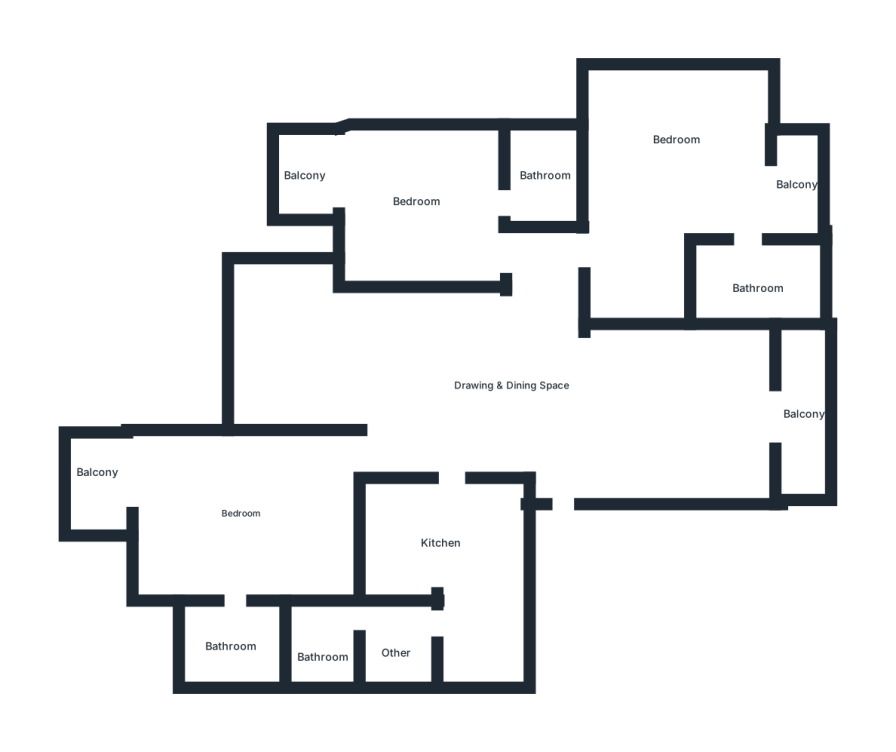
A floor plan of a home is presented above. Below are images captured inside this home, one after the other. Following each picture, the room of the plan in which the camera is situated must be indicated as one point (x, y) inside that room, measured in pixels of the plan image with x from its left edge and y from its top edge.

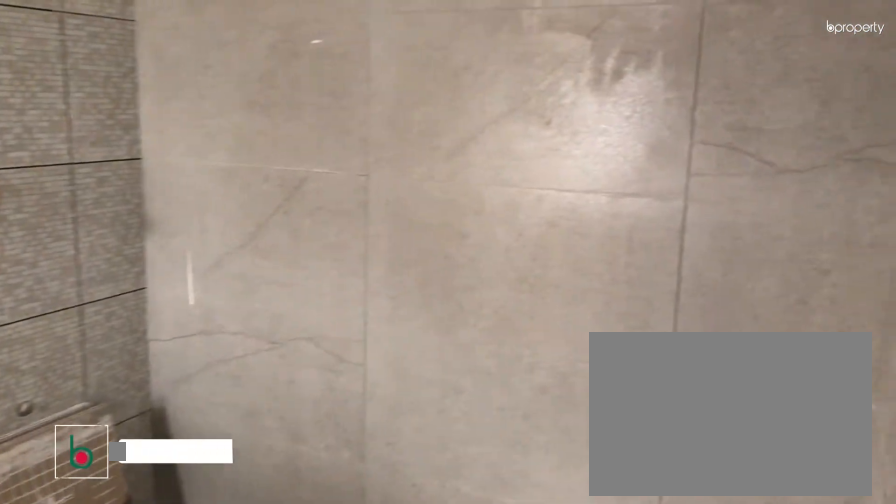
(749, 287)
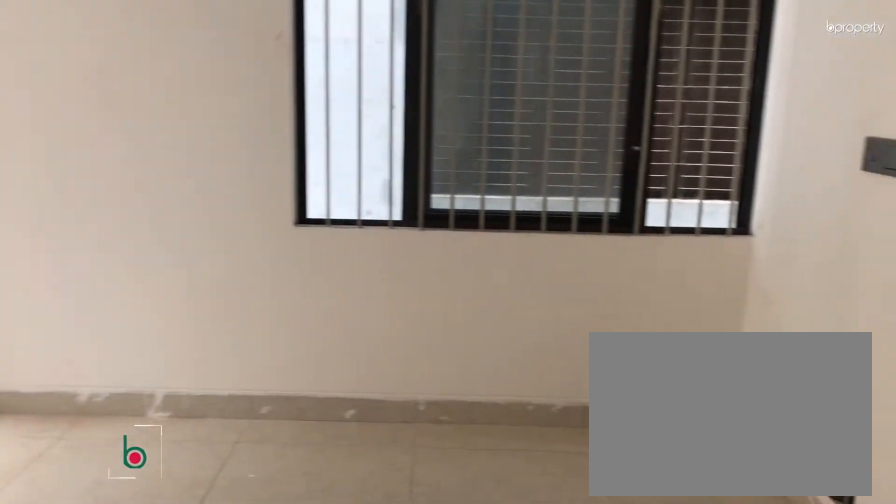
(442, 206)
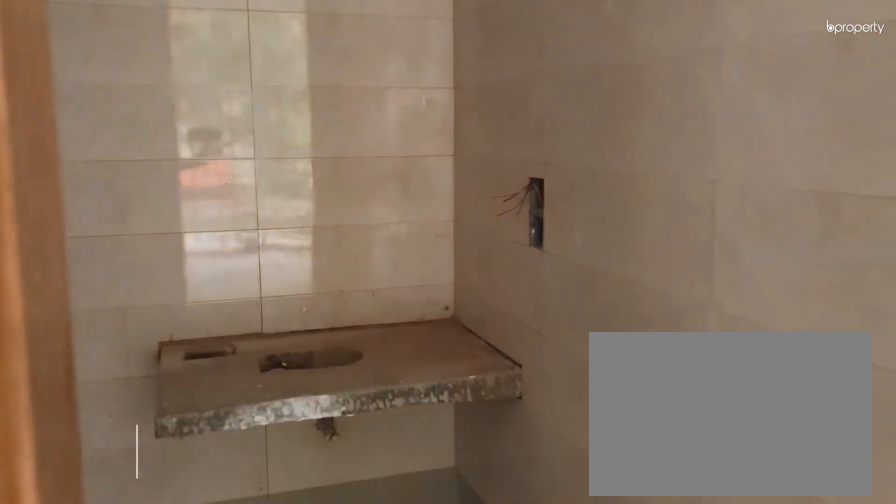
(554, 180)
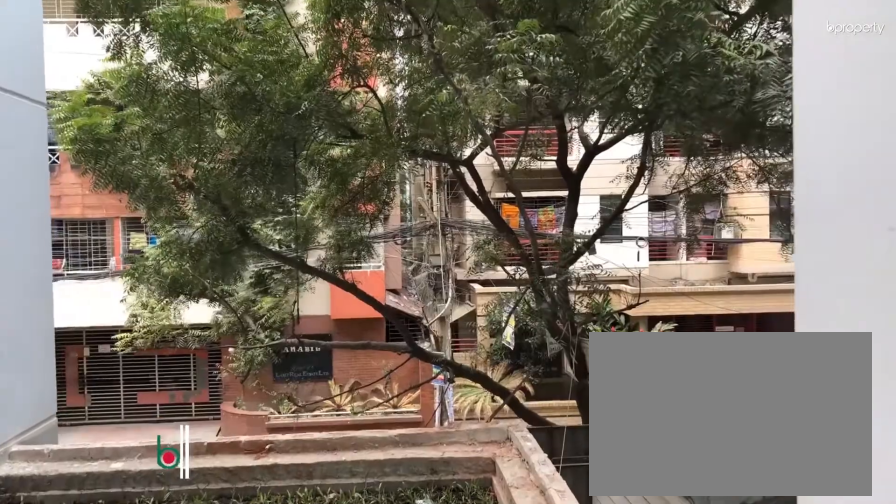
(335, 177)
